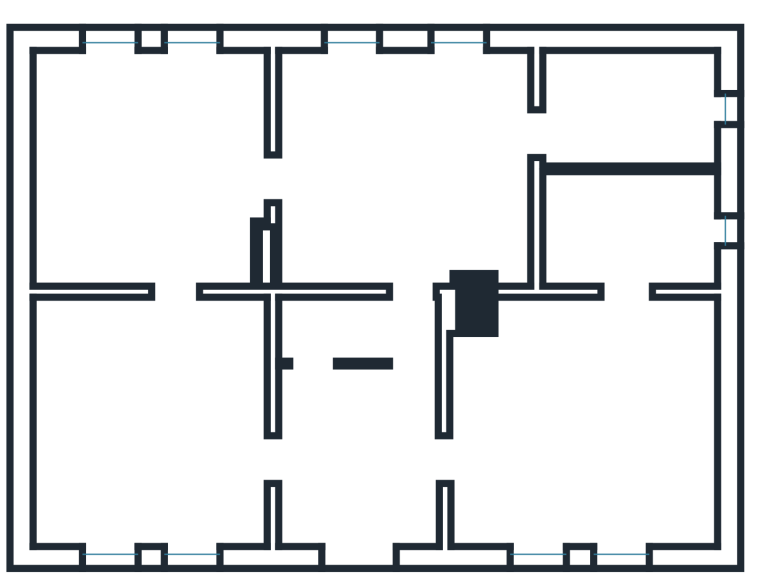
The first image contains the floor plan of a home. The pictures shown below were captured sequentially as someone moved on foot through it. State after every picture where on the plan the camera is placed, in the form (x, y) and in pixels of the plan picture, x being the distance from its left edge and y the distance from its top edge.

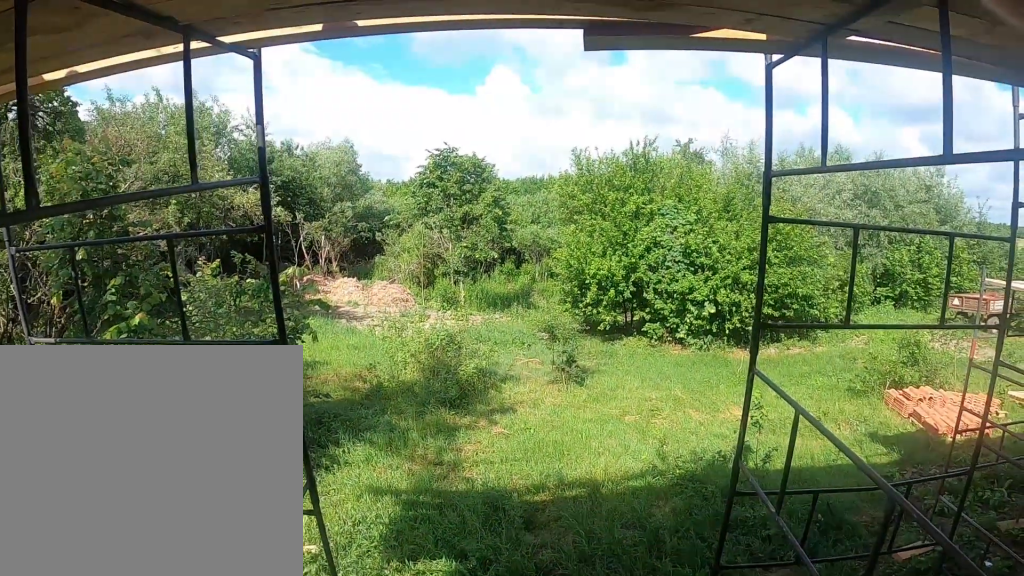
(121, 88)
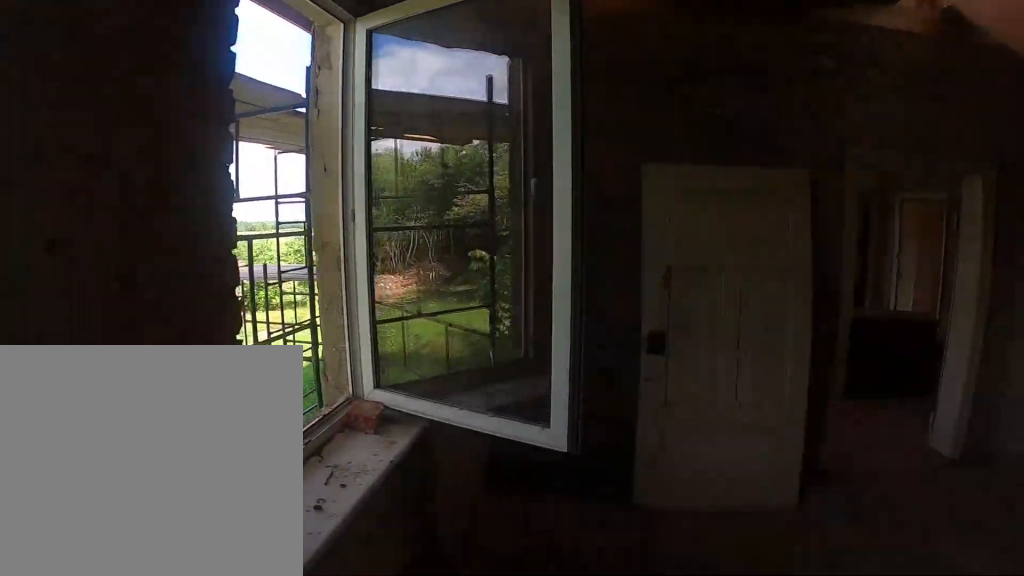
(182, 137)
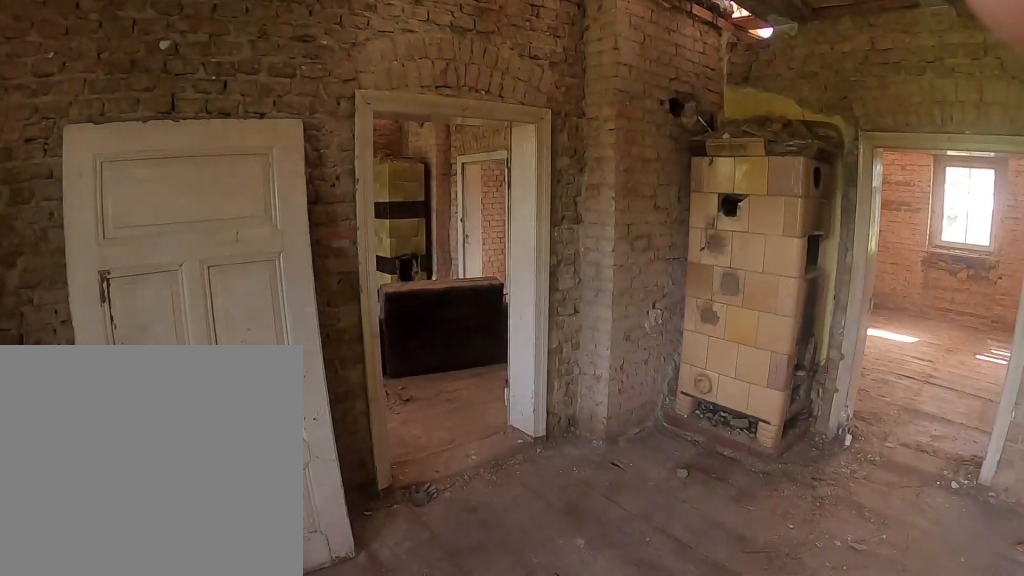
(198, 151)
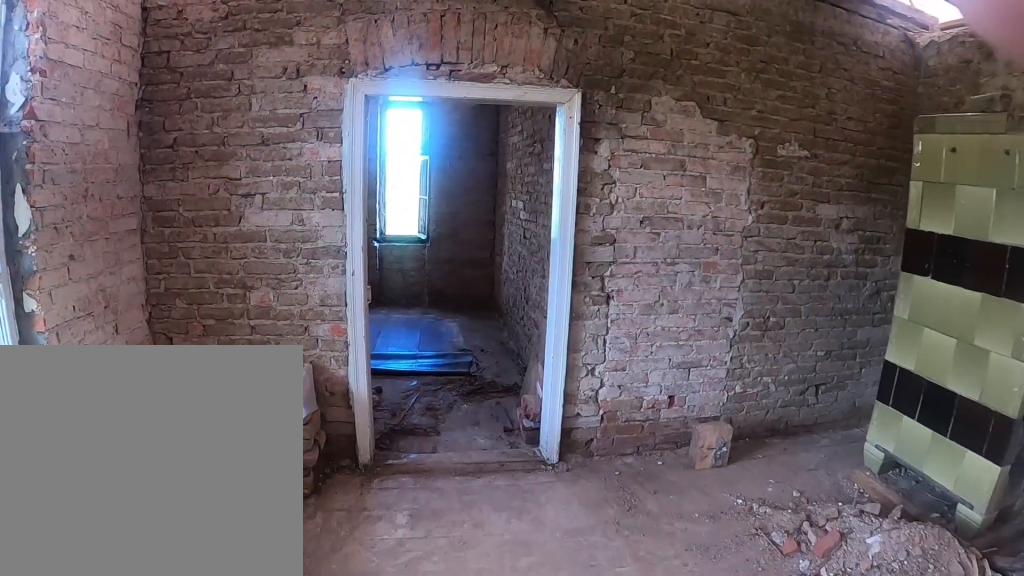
(461, 140)
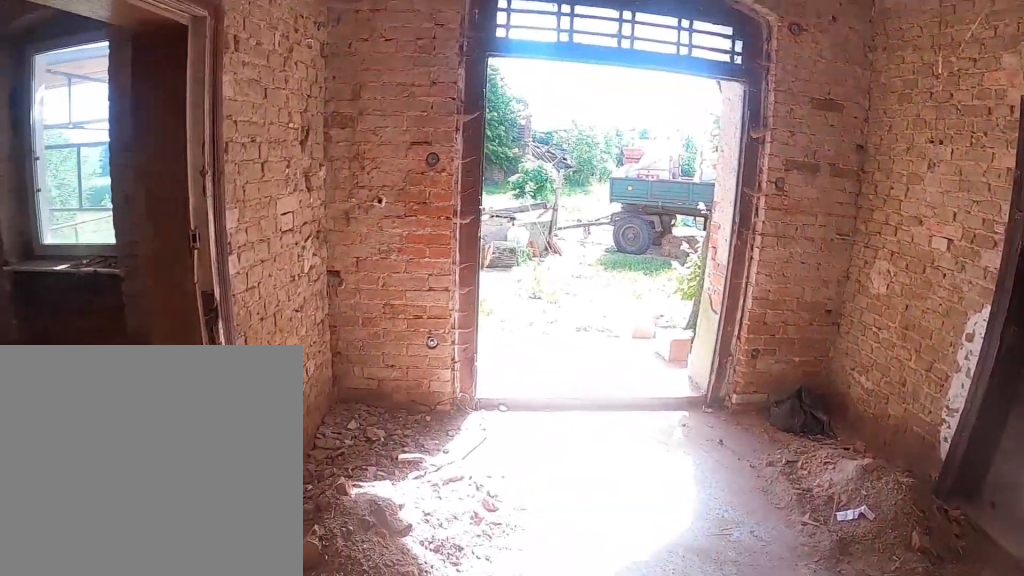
(399, 410)
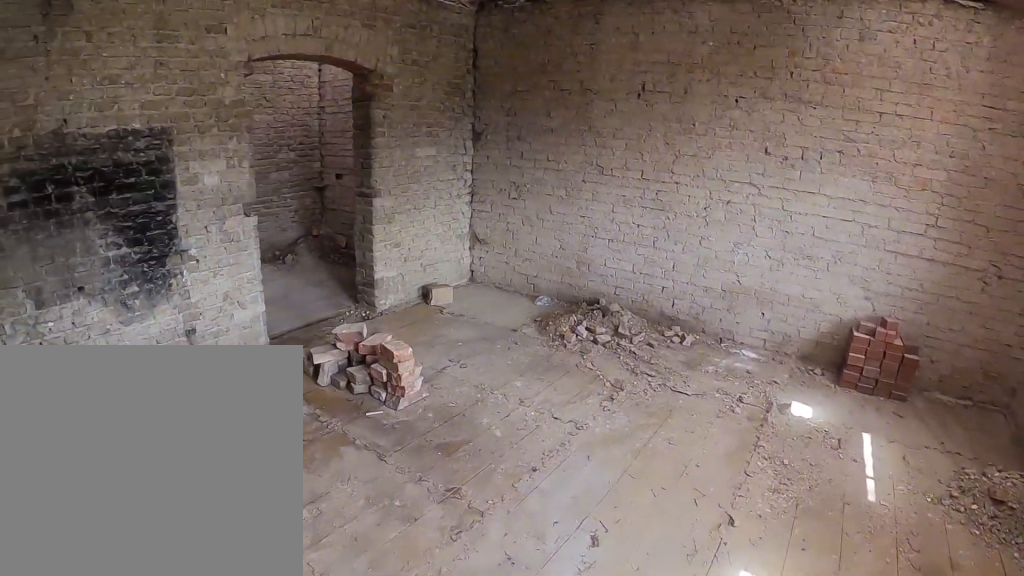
(484, 423)
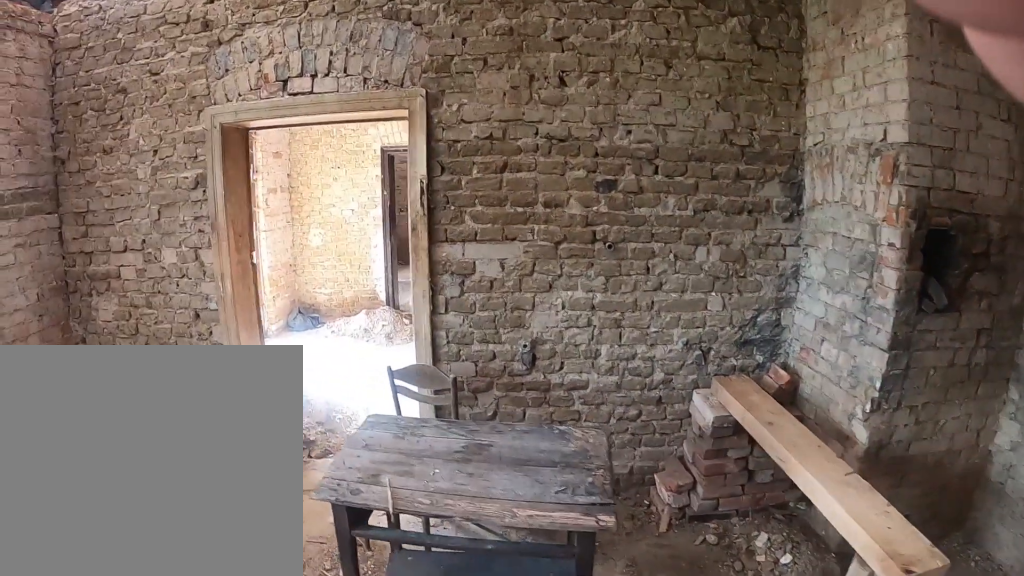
(529, 421)
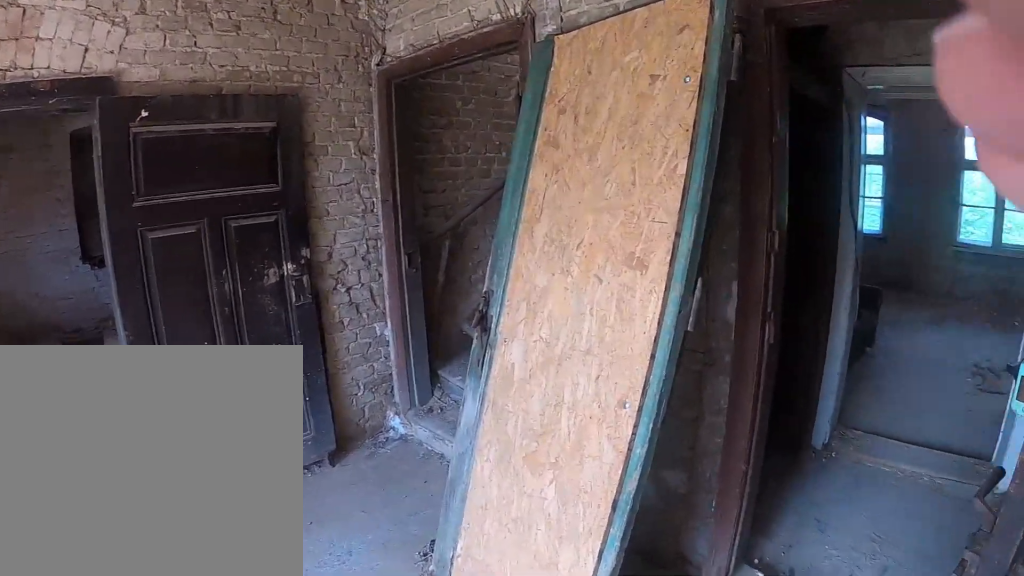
(430, 443)
